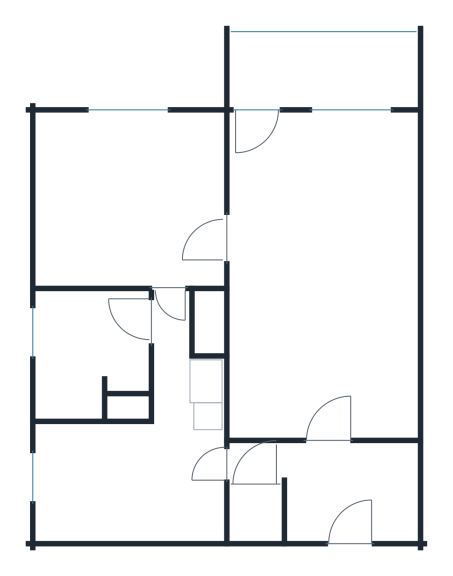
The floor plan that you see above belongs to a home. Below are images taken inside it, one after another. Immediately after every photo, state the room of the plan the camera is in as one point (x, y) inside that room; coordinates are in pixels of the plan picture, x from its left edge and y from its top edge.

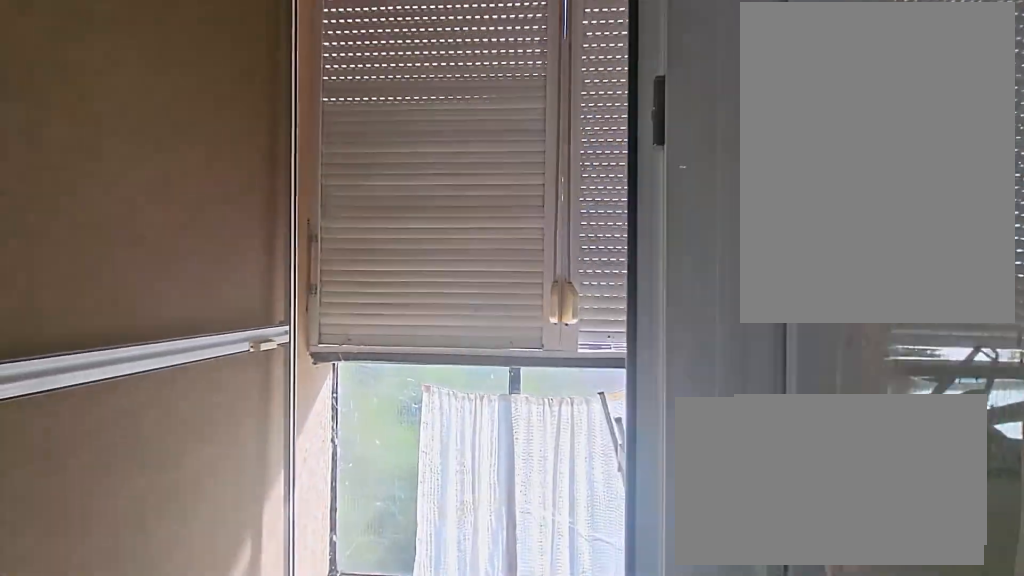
(327, 68)
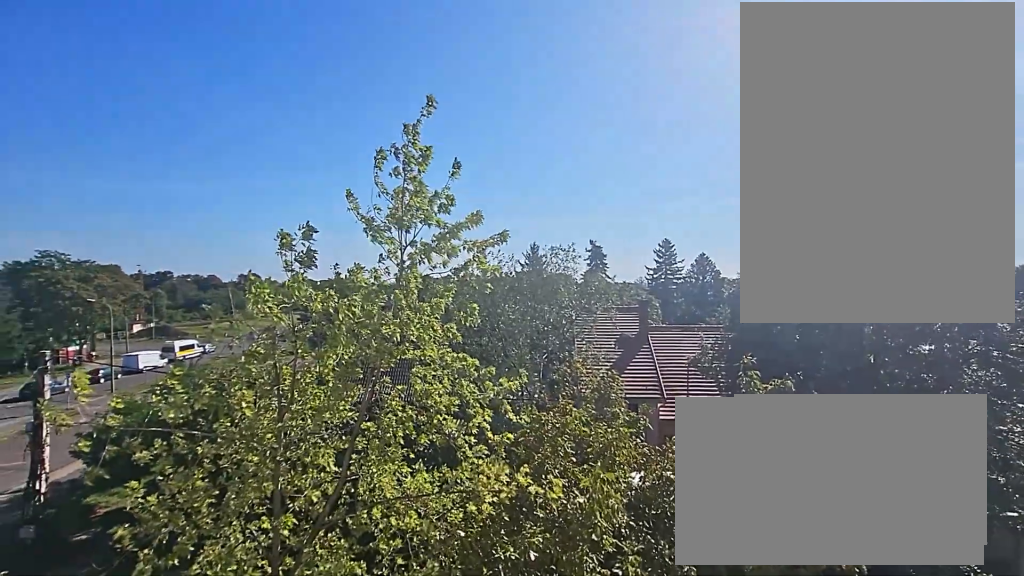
(327, 68)
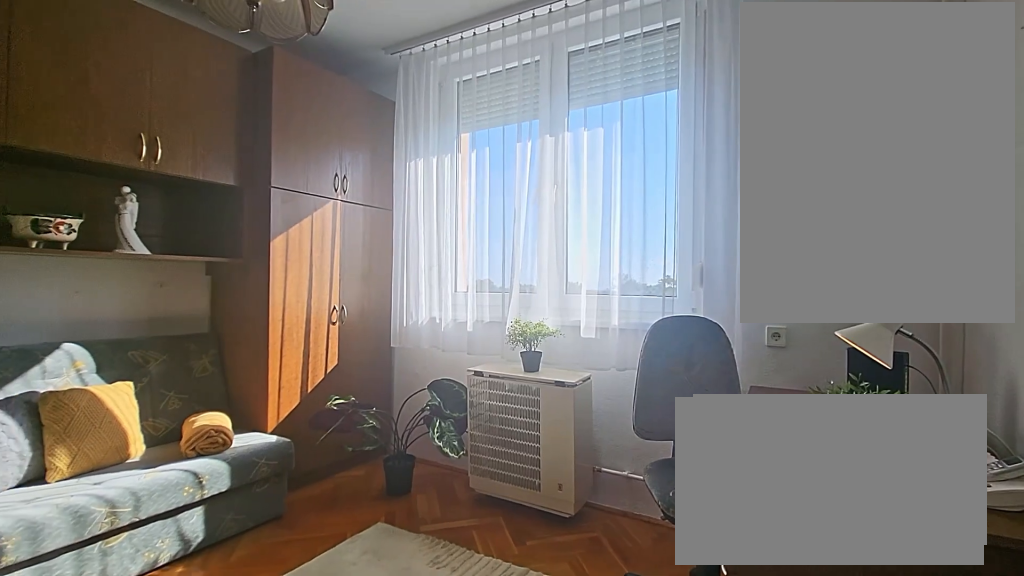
(127, 197)
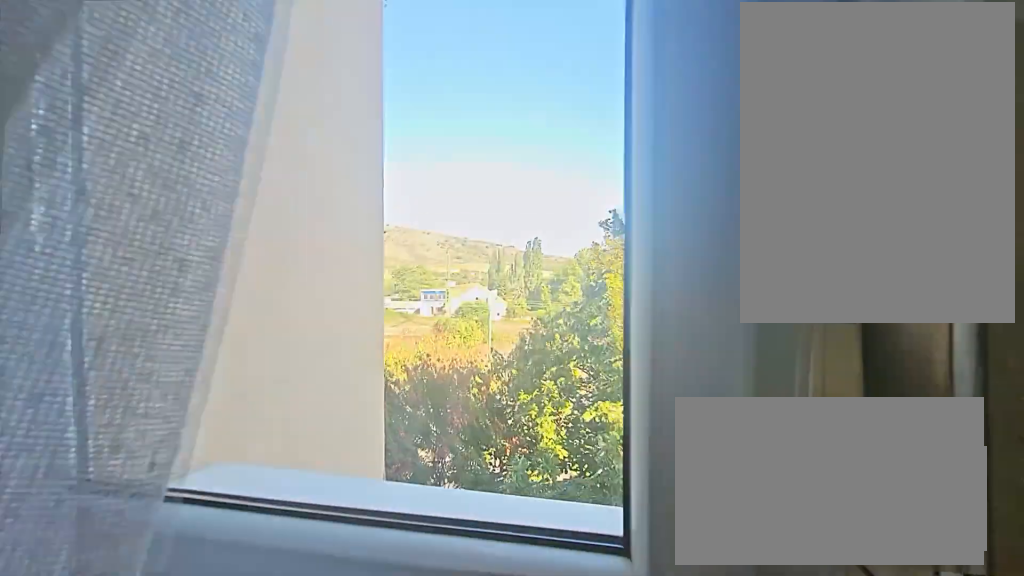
(130, 485)
